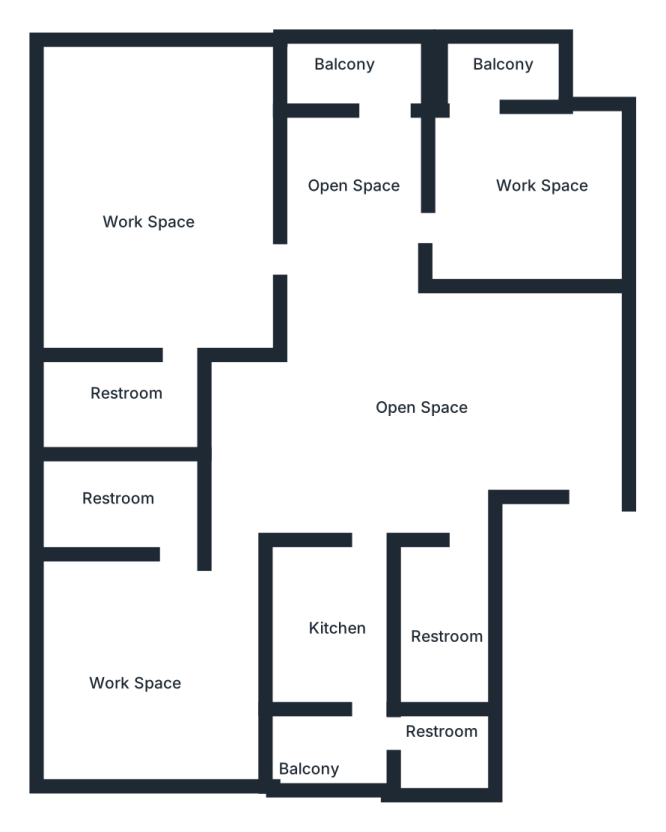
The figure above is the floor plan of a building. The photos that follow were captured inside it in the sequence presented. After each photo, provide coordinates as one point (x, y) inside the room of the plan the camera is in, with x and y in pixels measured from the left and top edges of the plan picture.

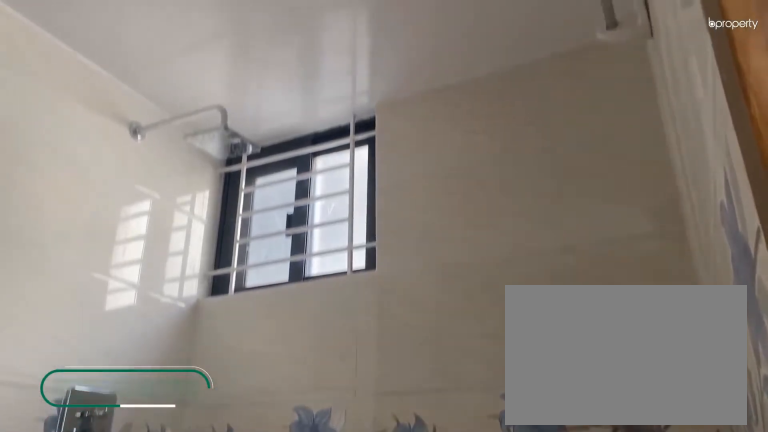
(133, 402)
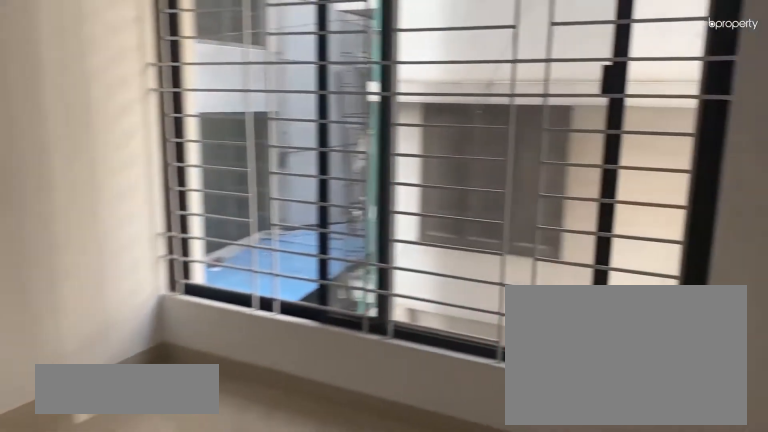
(157, 649)
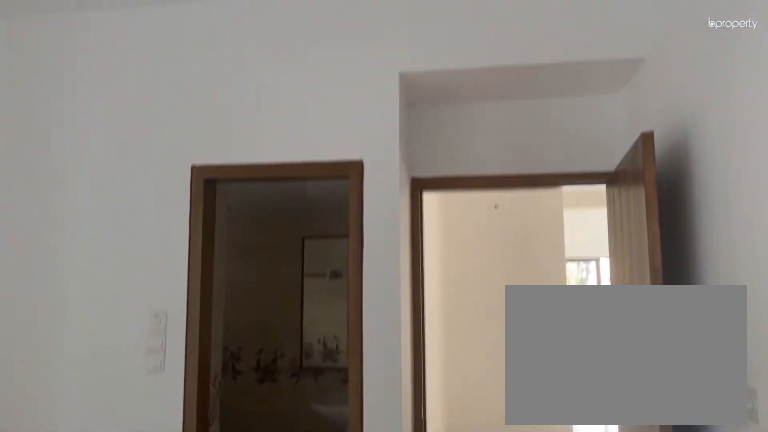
(157, 649)
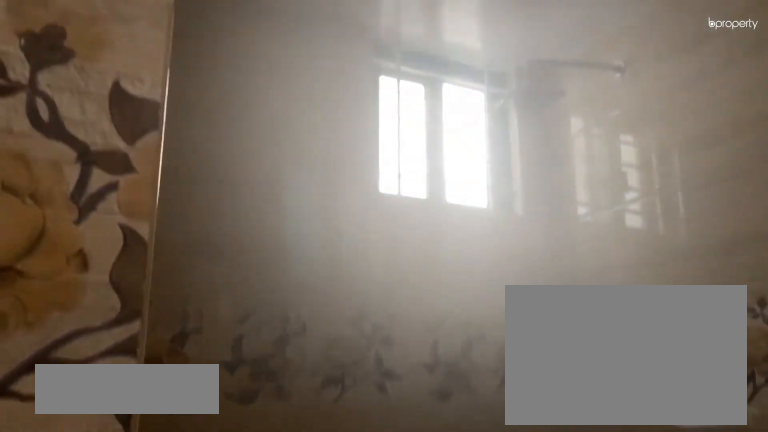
(129, 505)
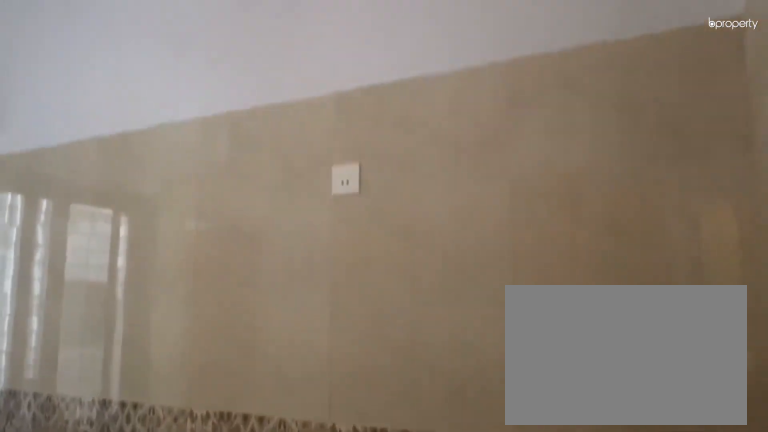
(340, 626)
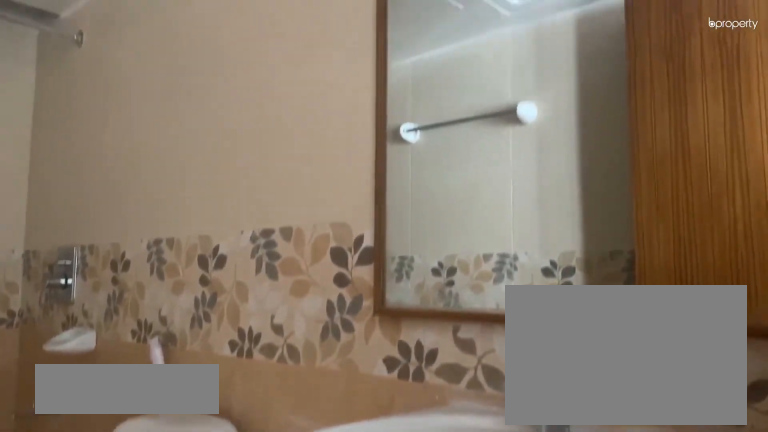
(448, 642)
